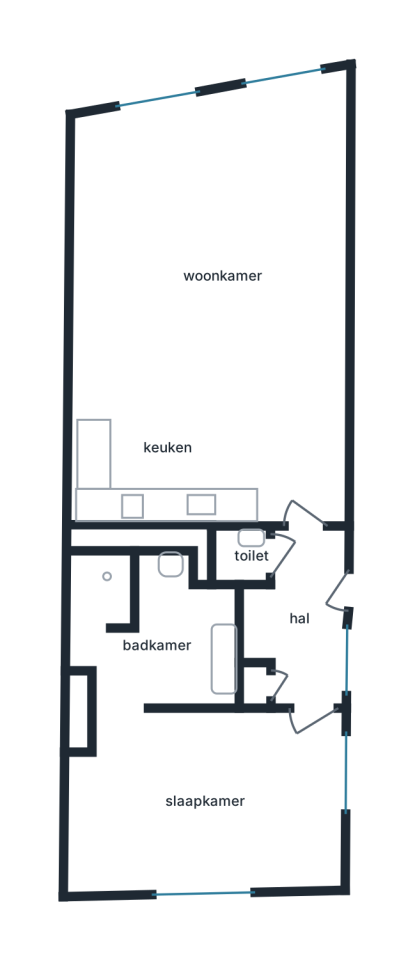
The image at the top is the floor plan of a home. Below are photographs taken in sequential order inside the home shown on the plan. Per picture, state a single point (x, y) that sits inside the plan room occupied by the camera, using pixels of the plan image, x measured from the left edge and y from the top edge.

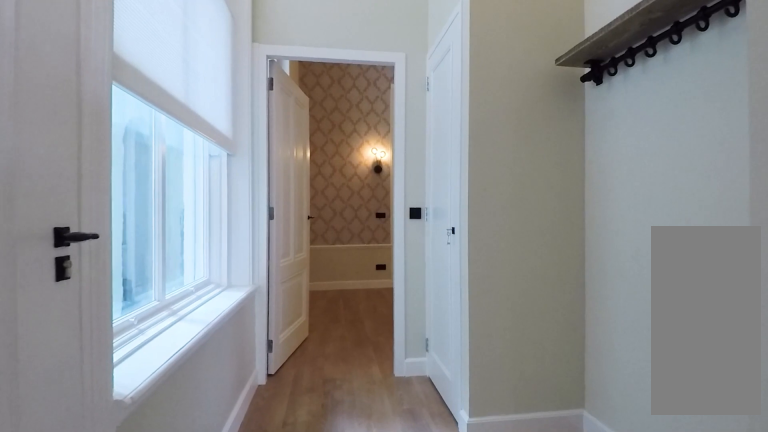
(301, 617)
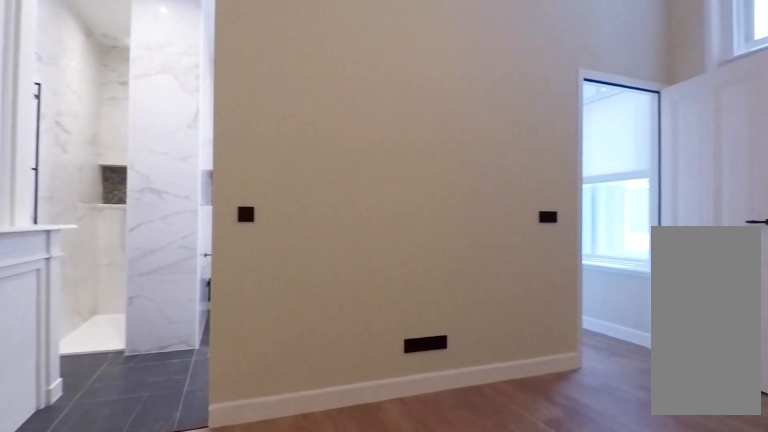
(208, 803)
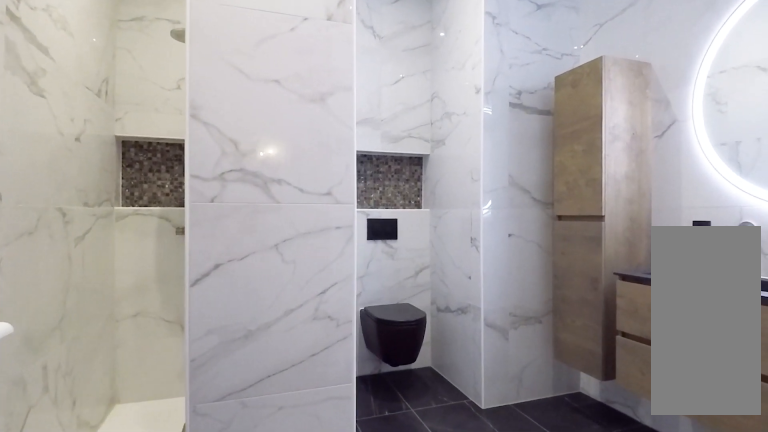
(153, 630)
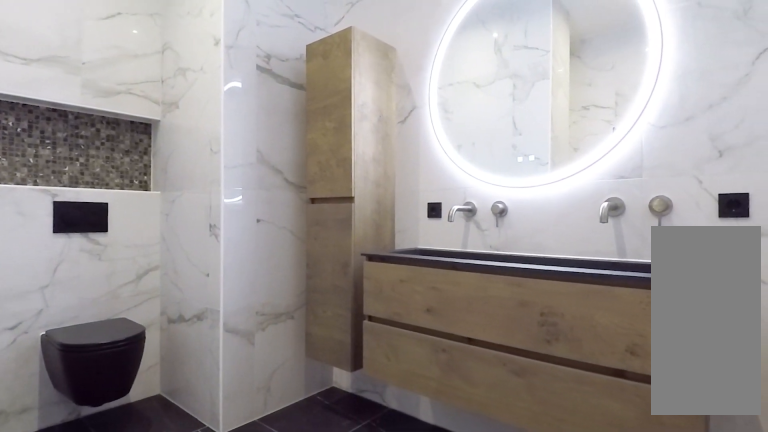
(153, 630)
